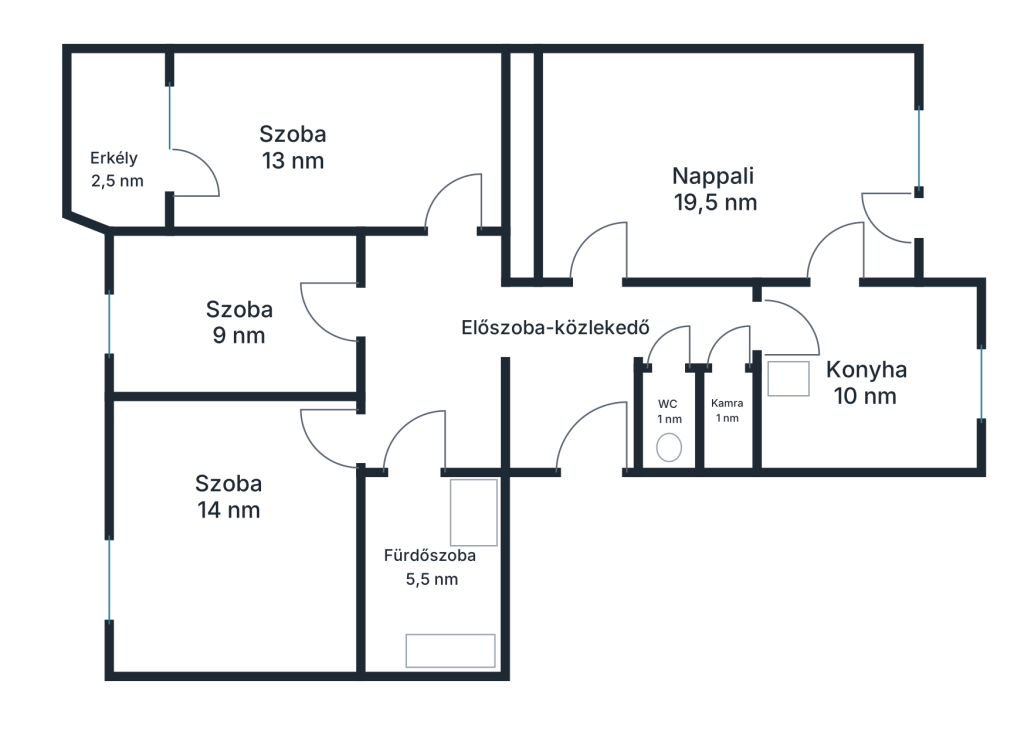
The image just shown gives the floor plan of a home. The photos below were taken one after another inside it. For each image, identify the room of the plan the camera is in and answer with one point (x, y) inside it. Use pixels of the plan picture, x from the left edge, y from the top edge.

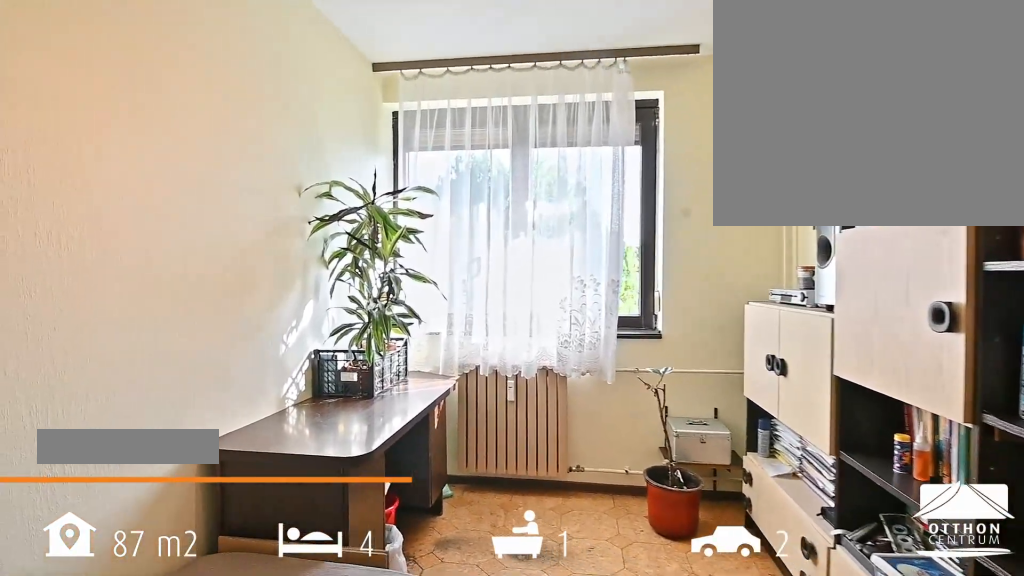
(240, 320)
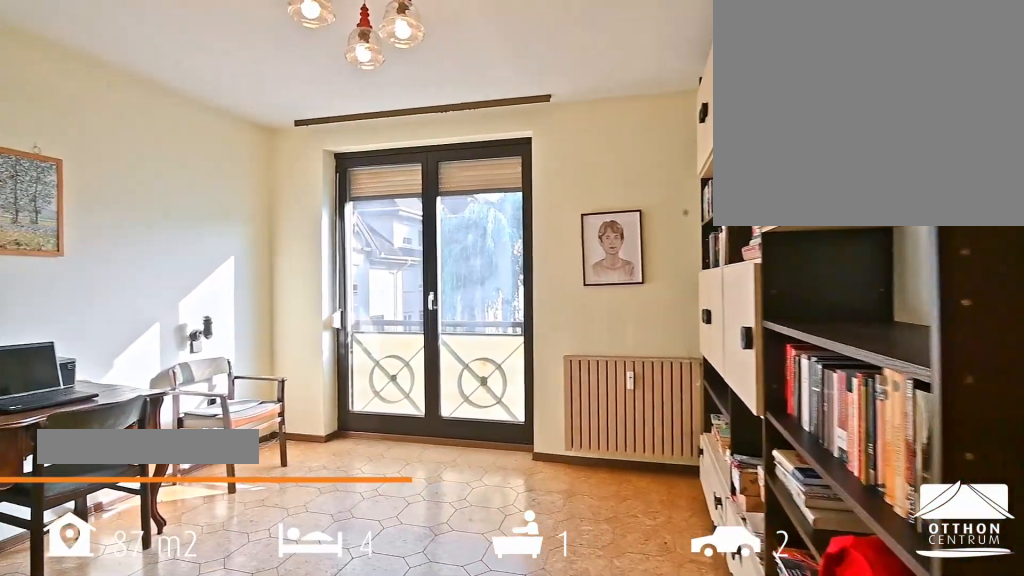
(231, 498)
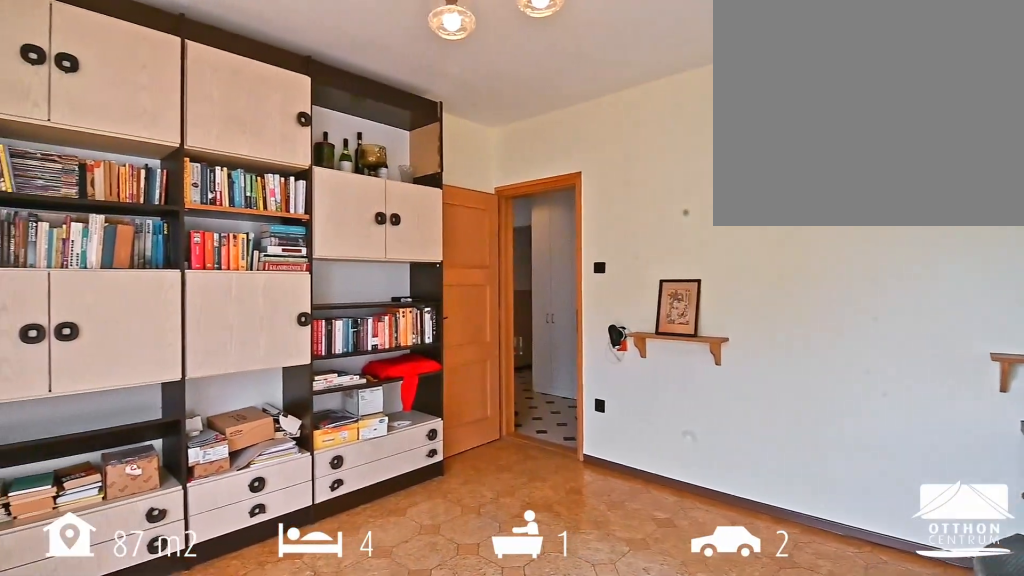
(231, 498)
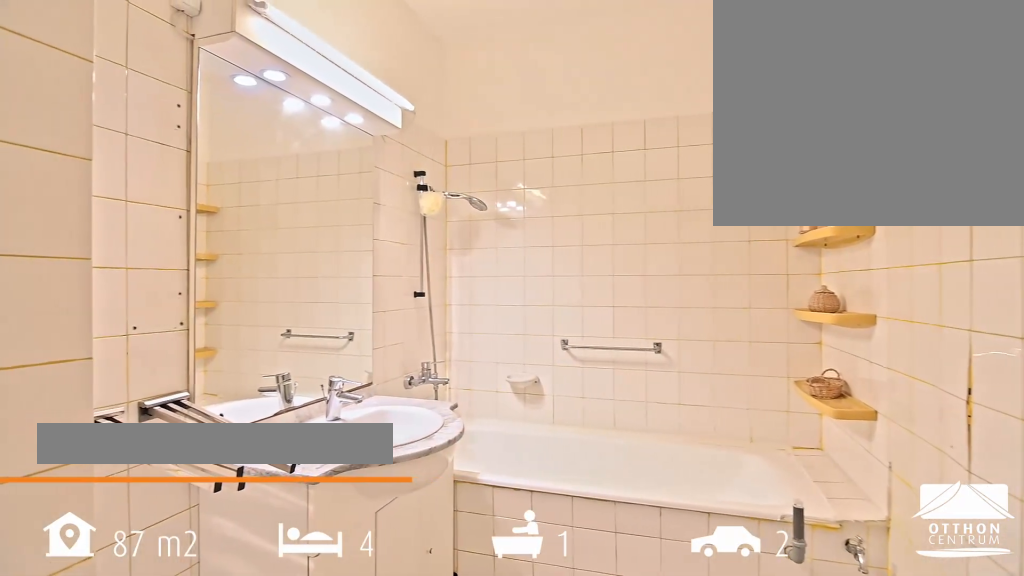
(428, 577)
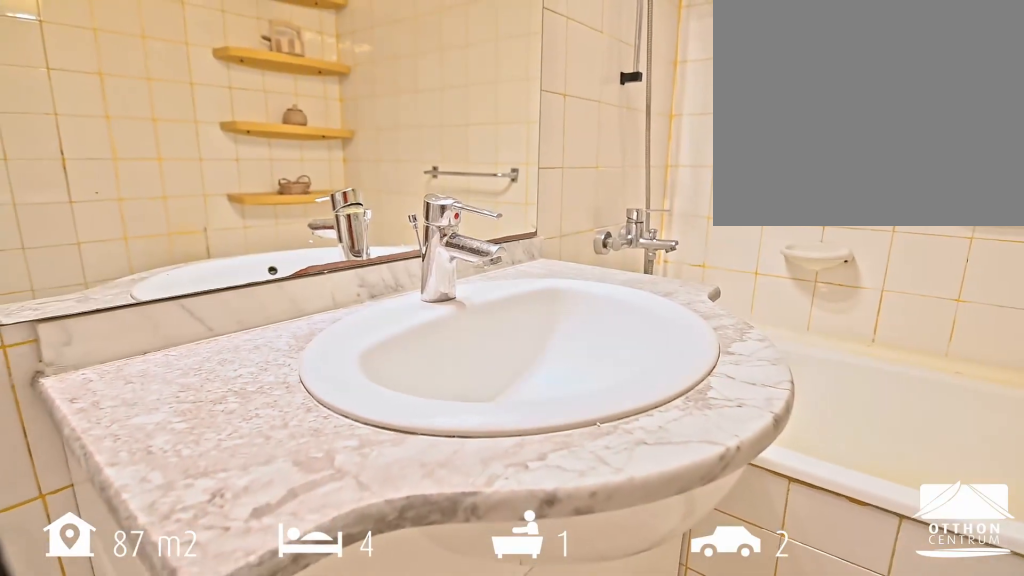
(428, 577)
